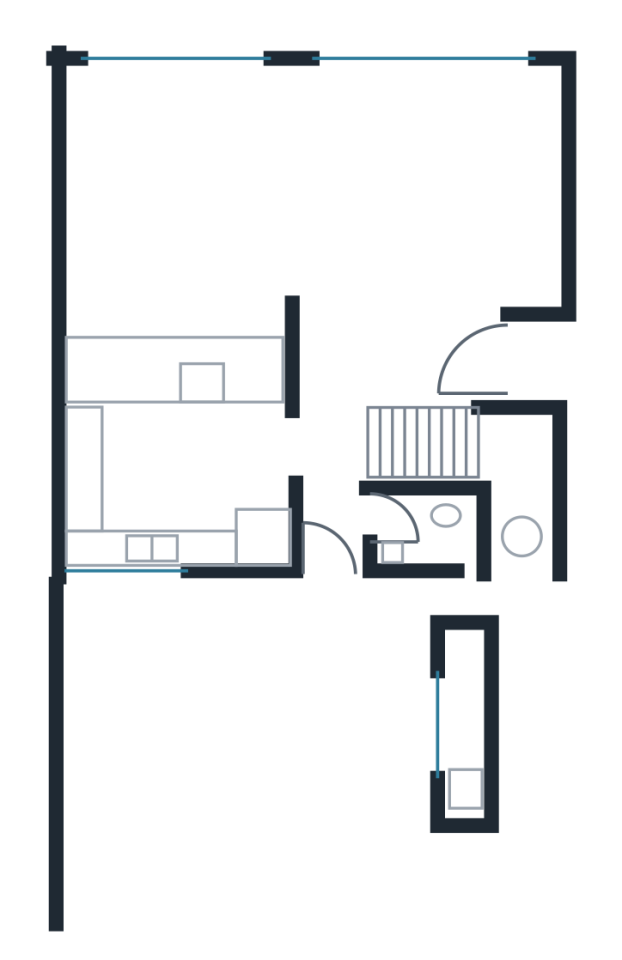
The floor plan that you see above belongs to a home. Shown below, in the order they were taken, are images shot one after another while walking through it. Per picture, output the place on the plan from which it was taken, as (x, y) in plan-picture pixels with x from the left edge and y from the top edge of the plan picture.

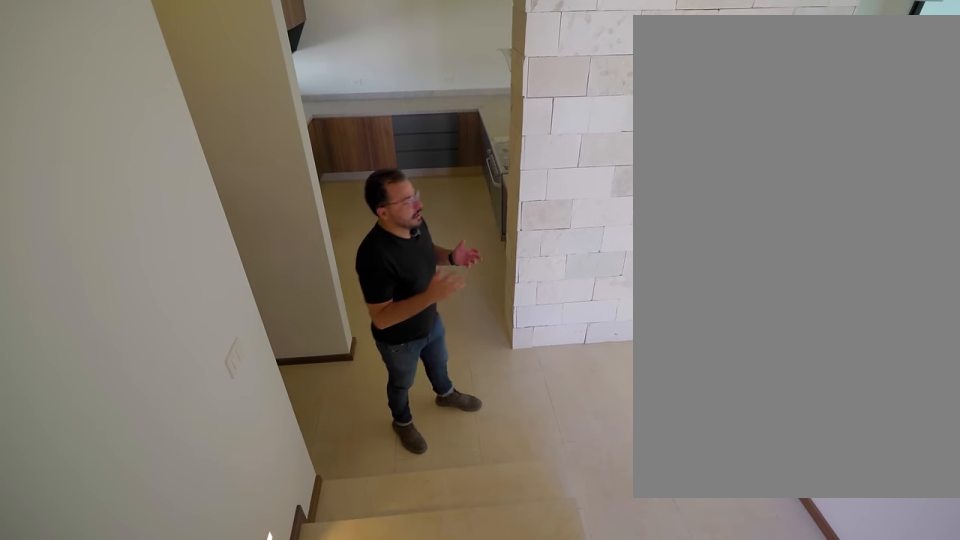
(392, 443)
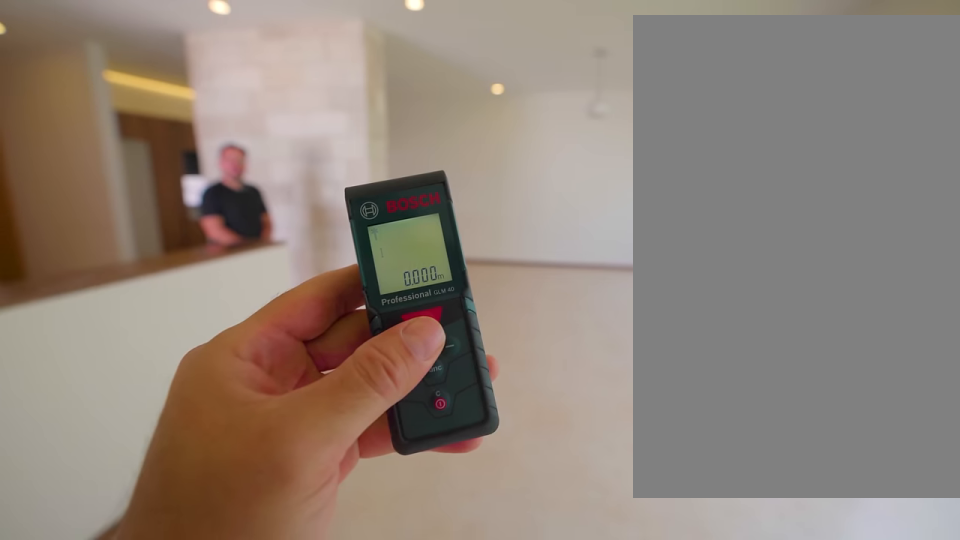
(536, 193)
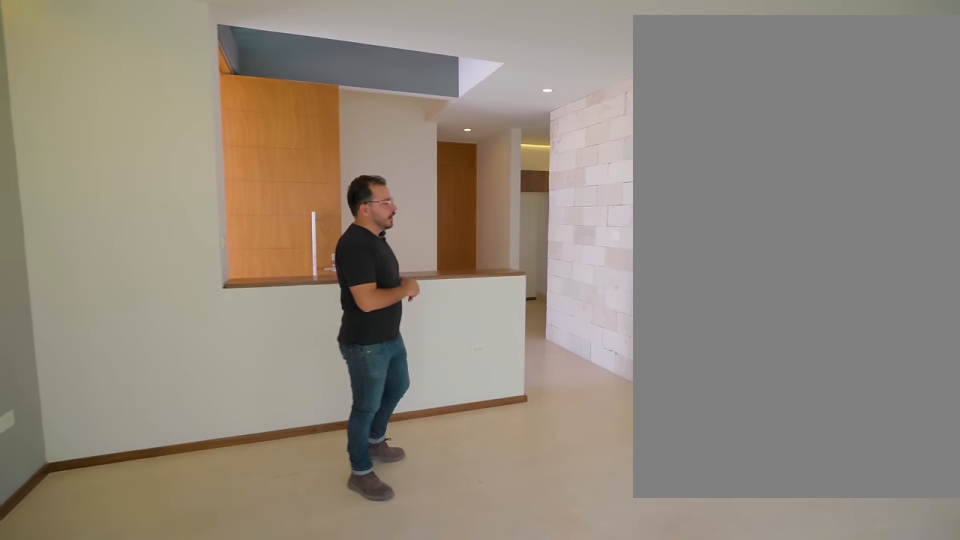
(536, 193)
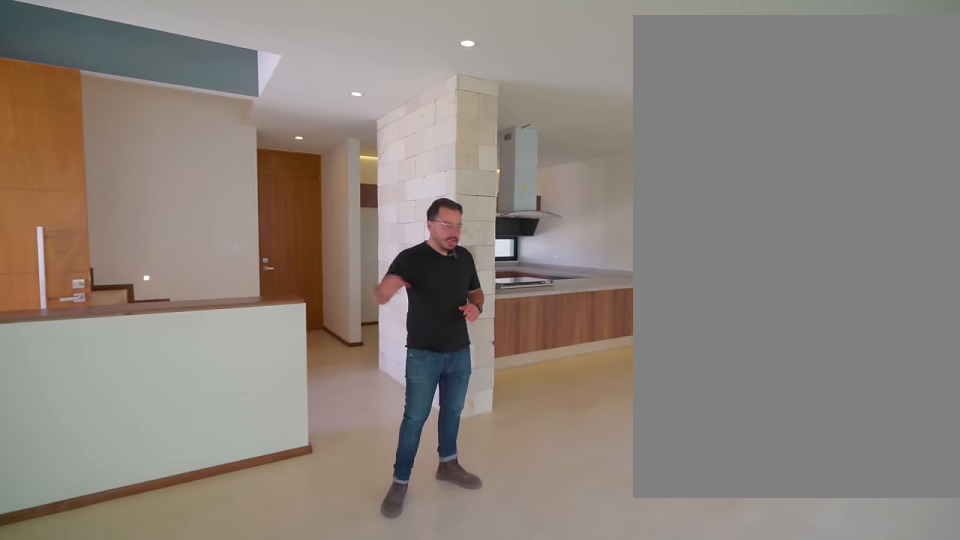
(528, 103)
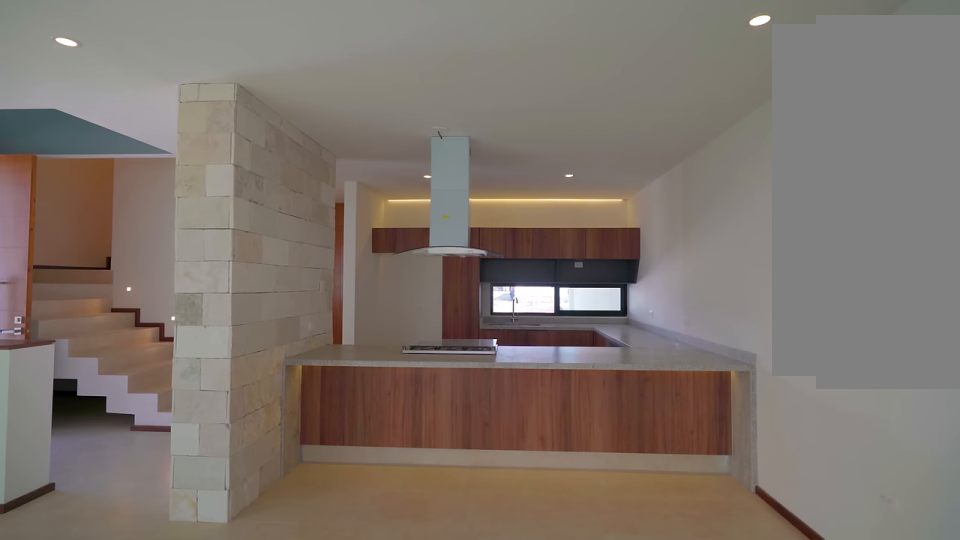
(197, 249)
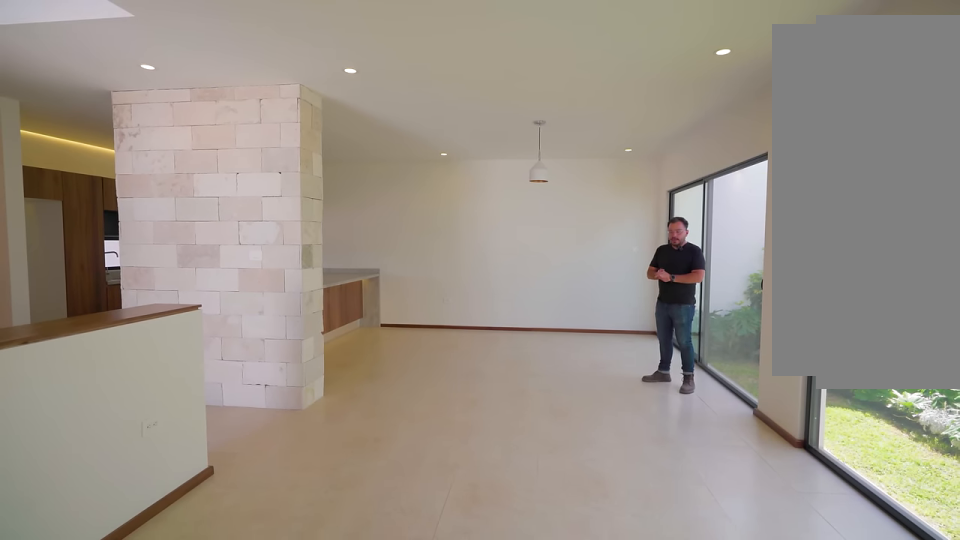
(529, 193)
